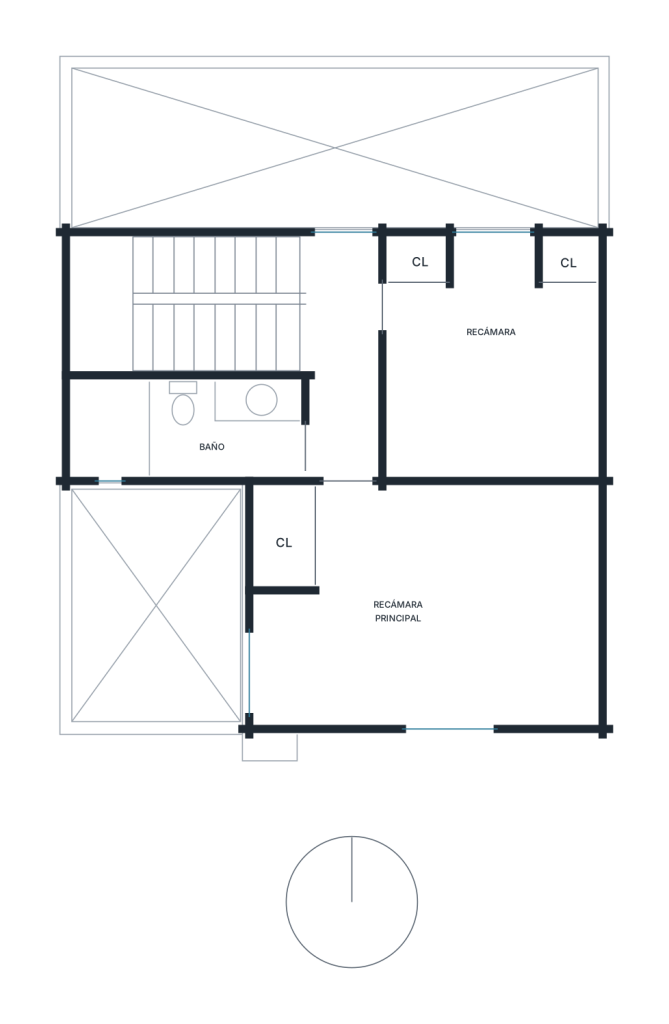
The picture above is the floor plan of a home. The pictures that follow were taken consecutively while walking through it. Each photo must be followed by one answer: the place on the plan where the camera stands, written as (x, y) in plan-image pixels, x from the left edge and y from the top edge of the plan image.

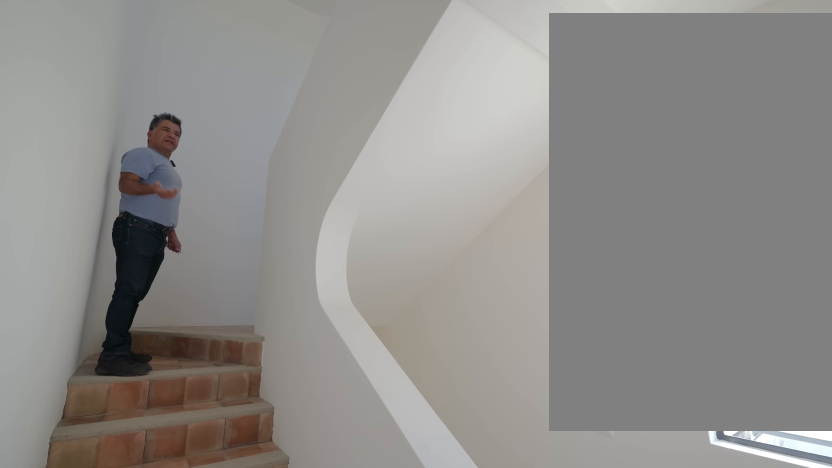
(329, 335)
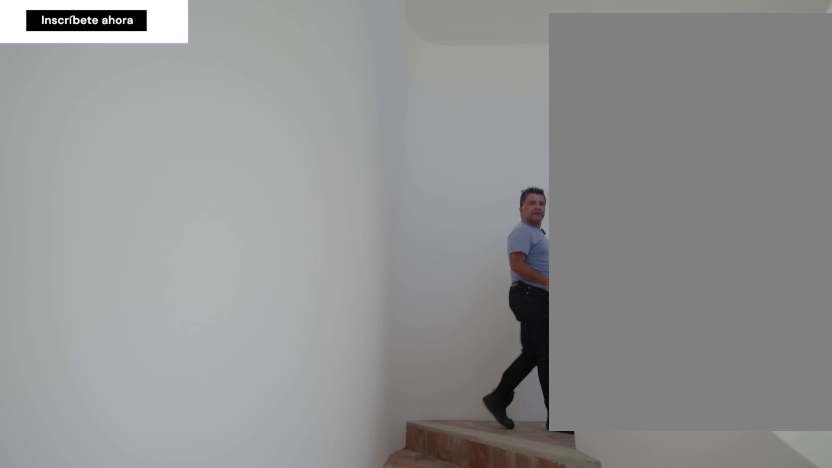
(290, 332)
